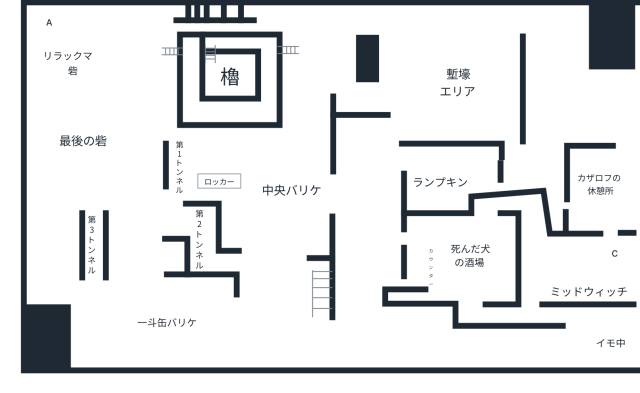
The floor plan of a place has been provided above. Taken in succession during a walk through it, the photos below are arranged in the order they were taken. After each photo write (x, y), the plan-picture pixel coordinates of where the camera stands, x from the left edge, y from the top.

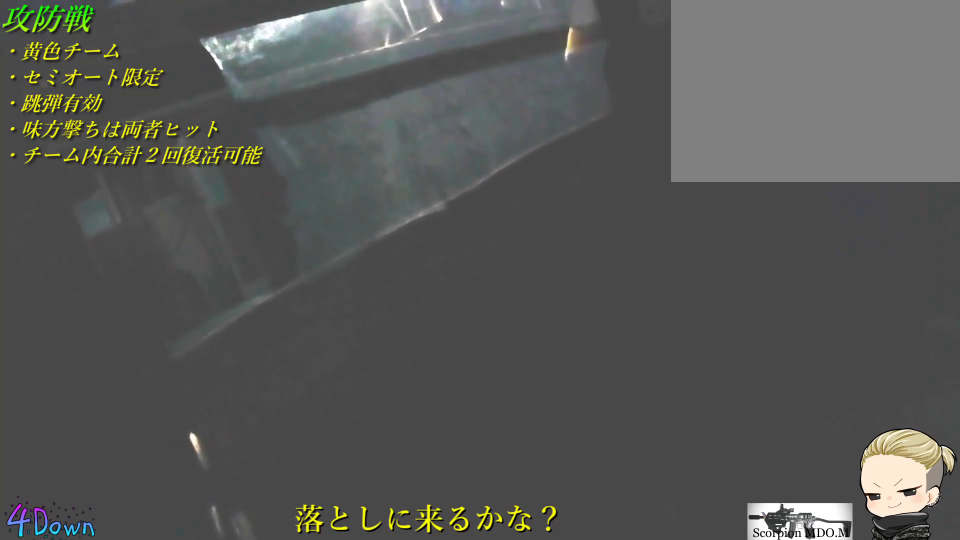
(181, 155)
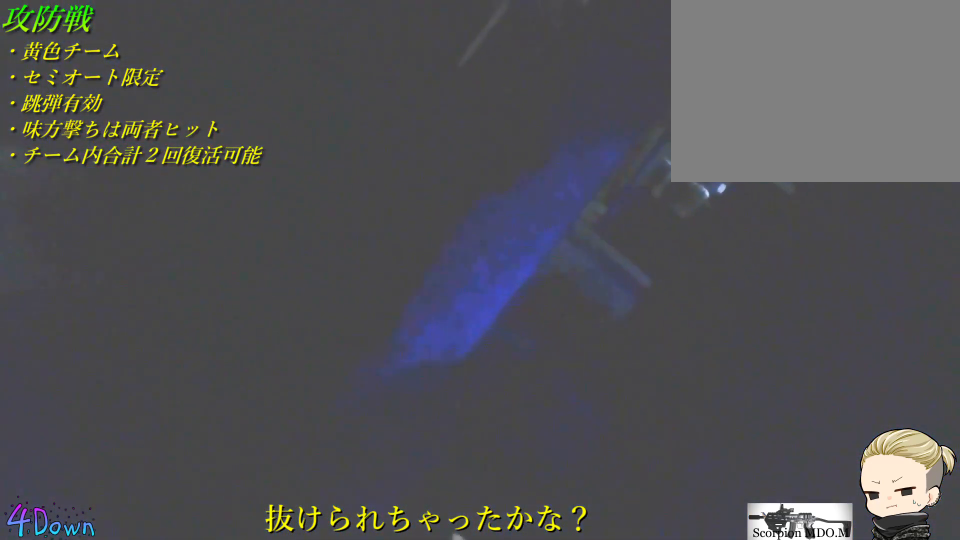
(132, 208)
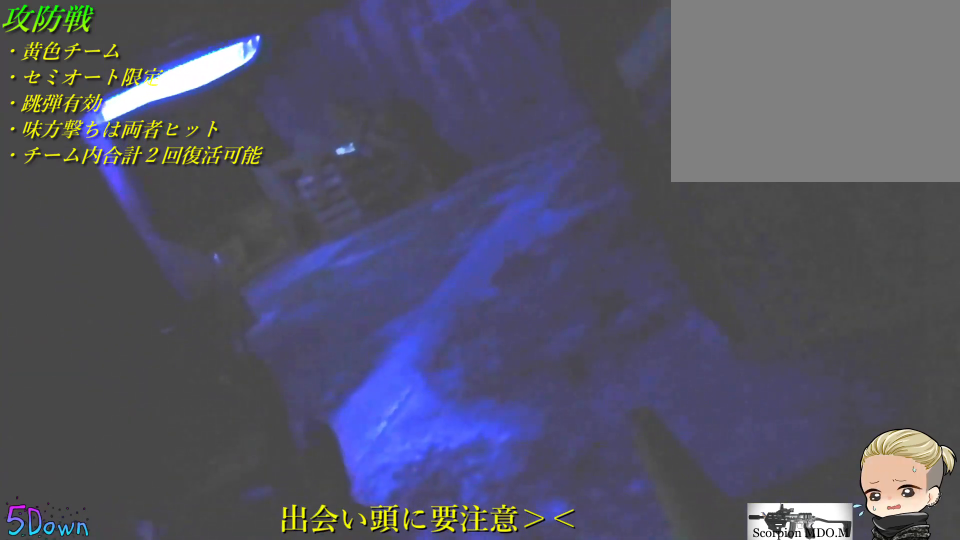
(205, 258)
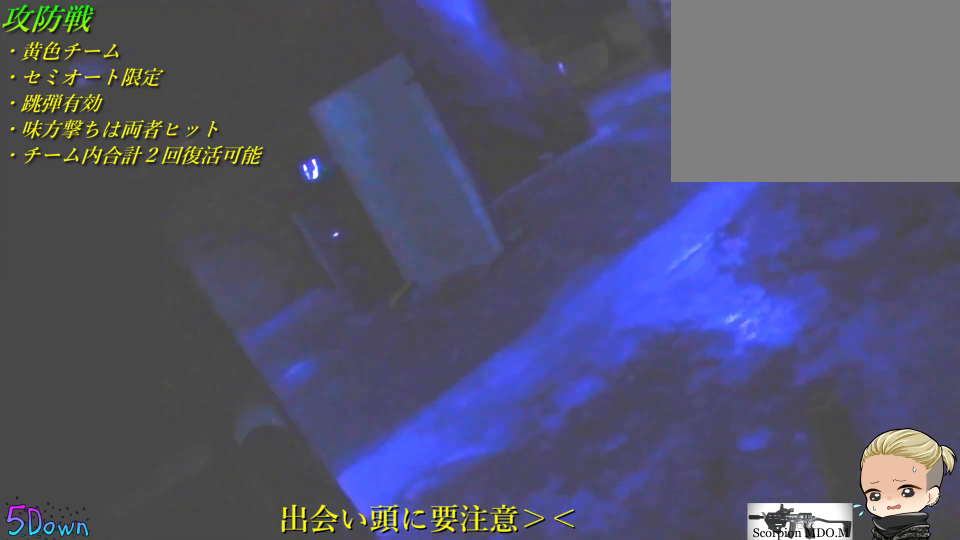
(205, 258)
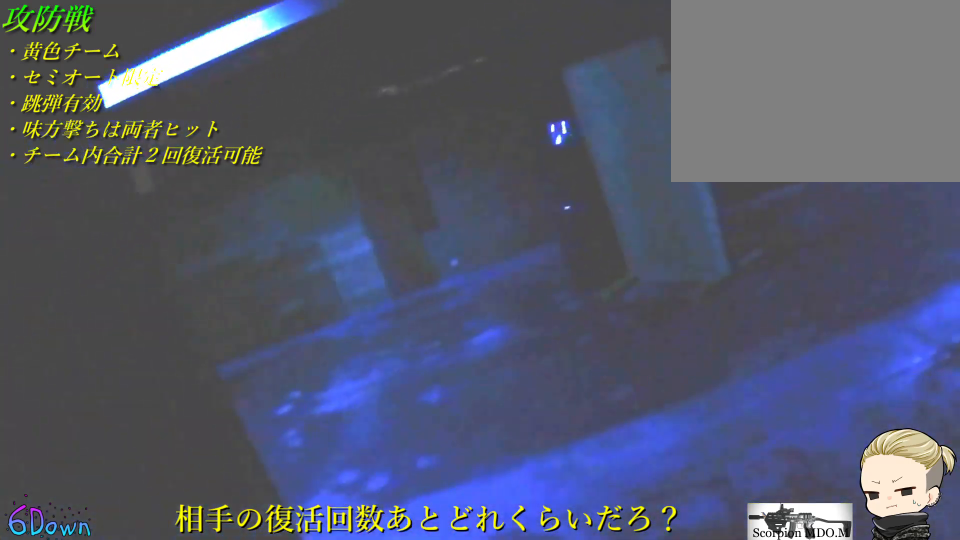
(227, 261)
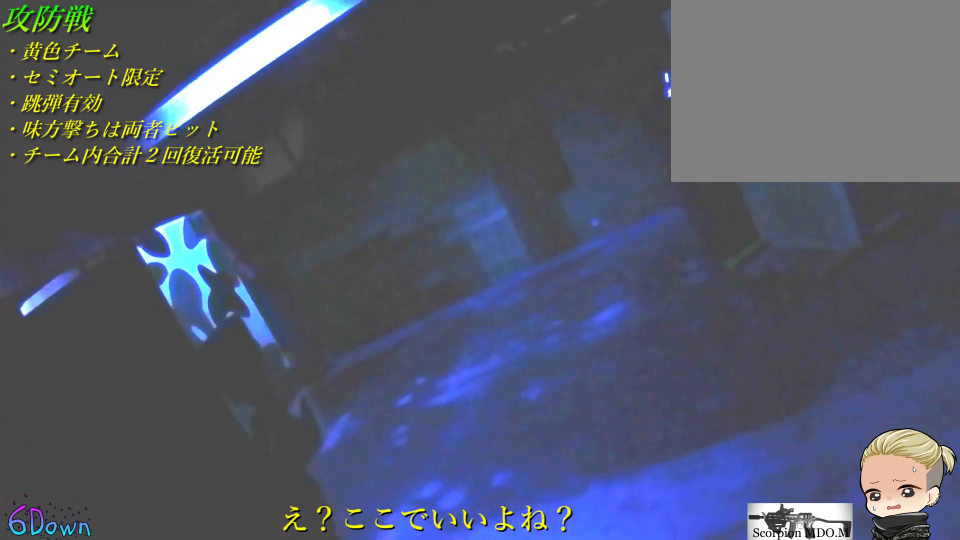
(227, 261)
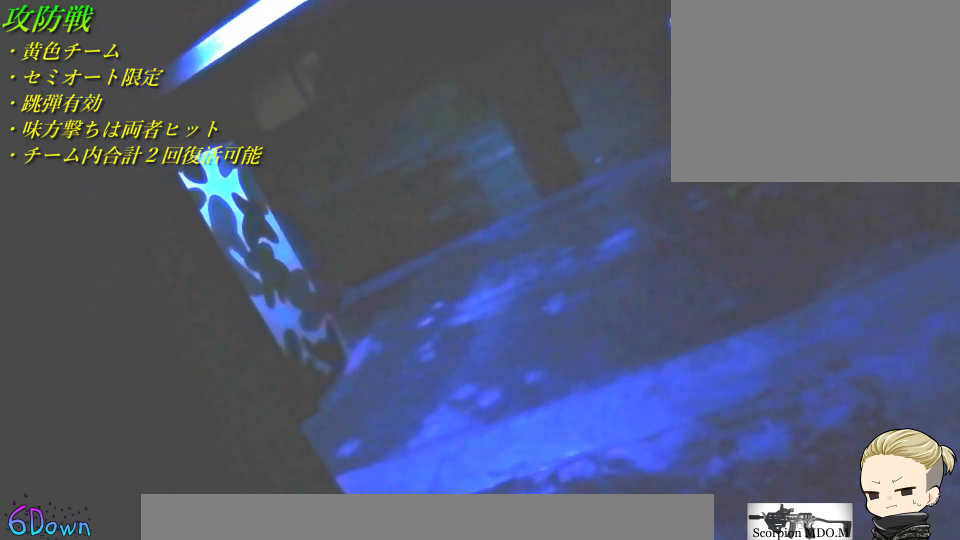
(227, 261)
